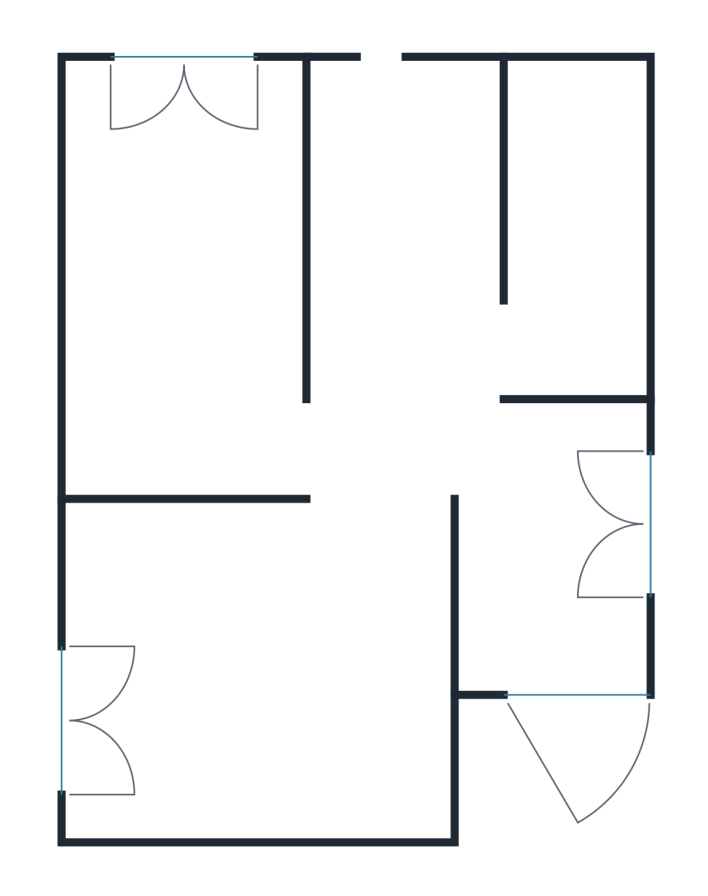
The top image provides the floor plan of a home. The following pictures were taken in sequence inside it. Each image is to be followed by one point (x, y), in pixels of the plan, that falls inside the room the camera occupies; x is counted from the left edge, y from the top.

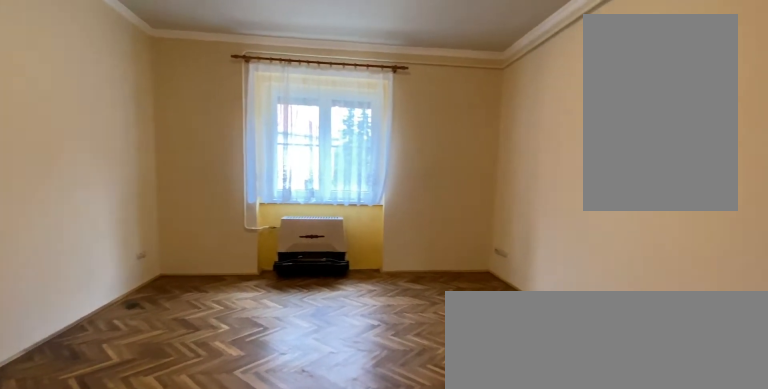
(261, 669)
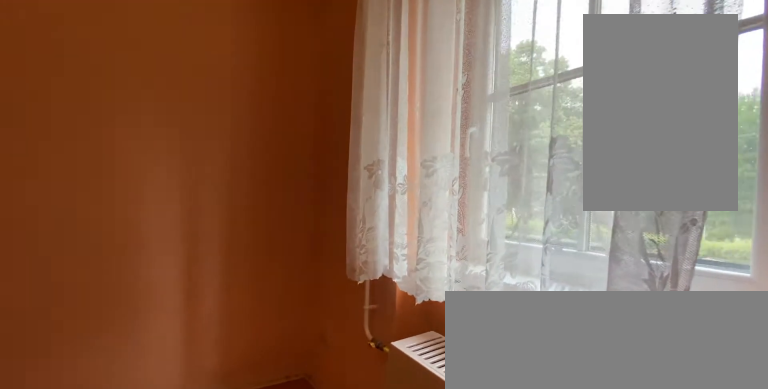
(173, 273)
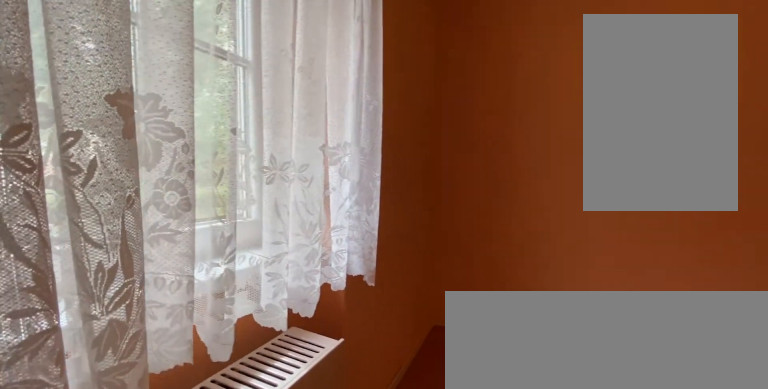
(173, 273)
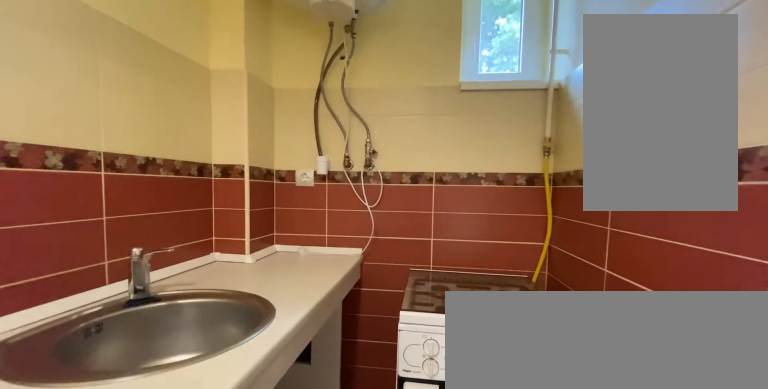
(407, 247)
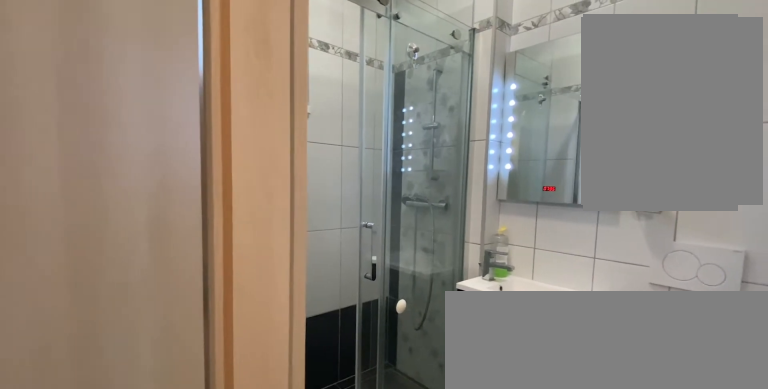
(578, 267)
